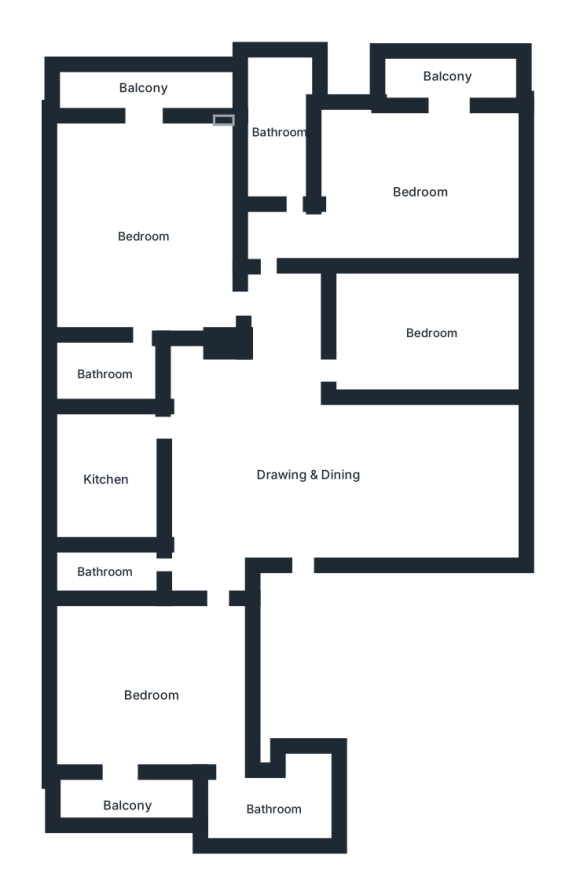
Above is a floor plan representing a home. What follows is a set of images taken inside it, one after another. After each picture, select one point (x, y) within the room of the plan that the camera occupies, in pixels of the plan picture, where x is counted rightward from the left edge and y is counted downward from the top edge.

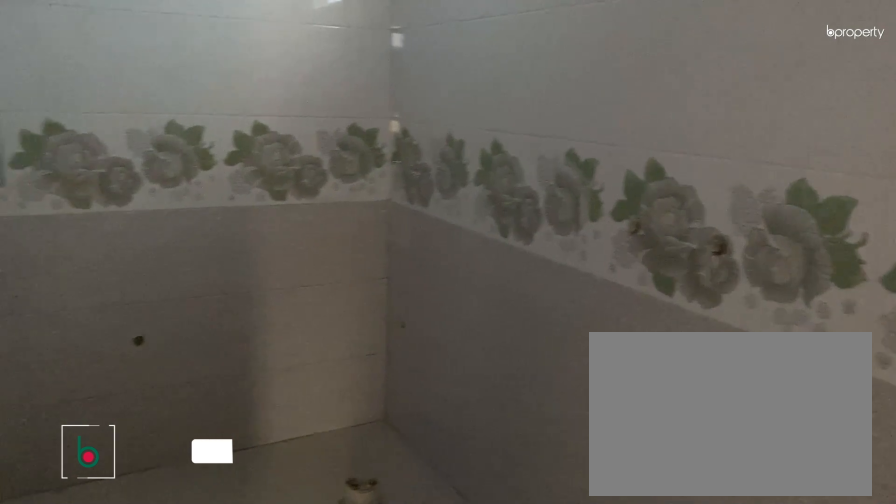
(272, 807)
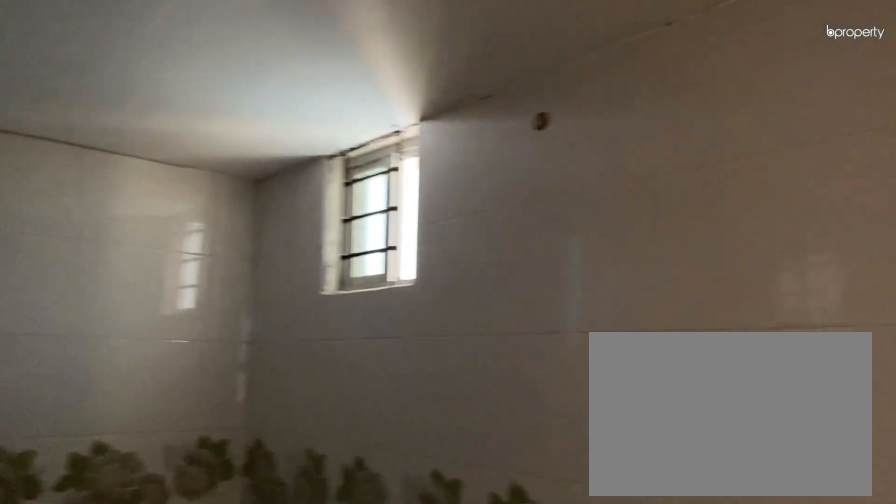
(272, 807)
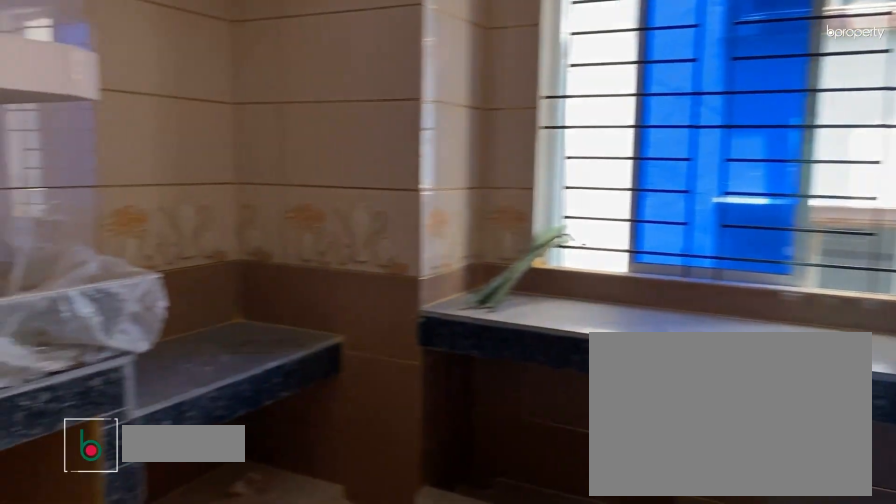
(107, 481)
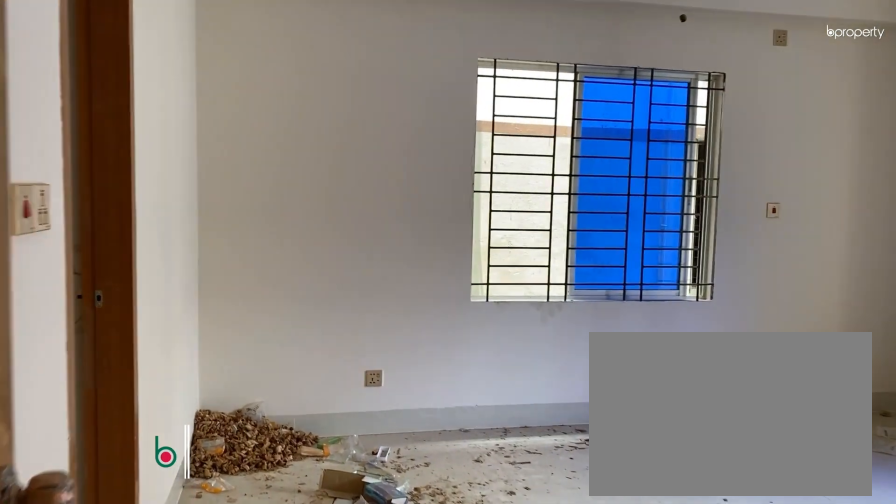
(144, 236)
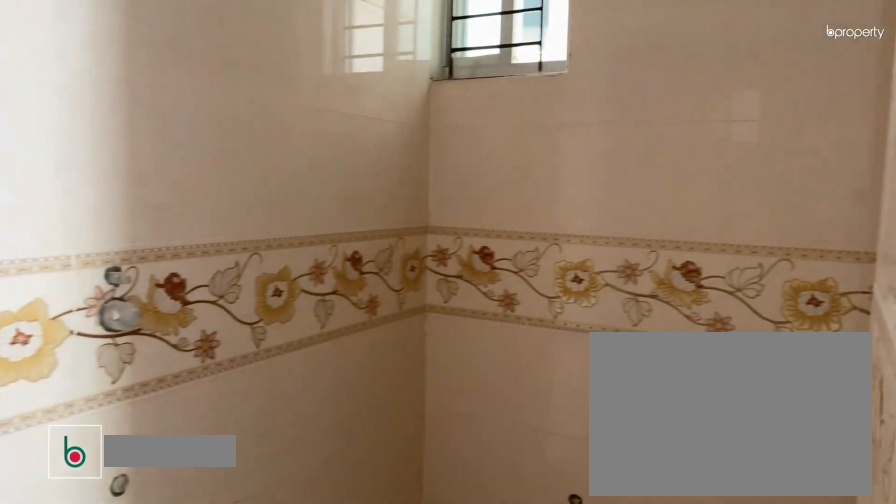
(105, 372)
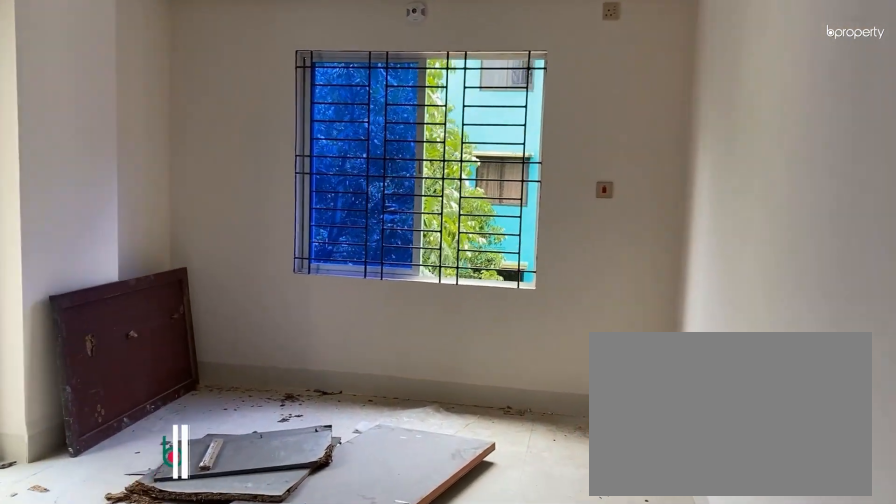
(423, 192)
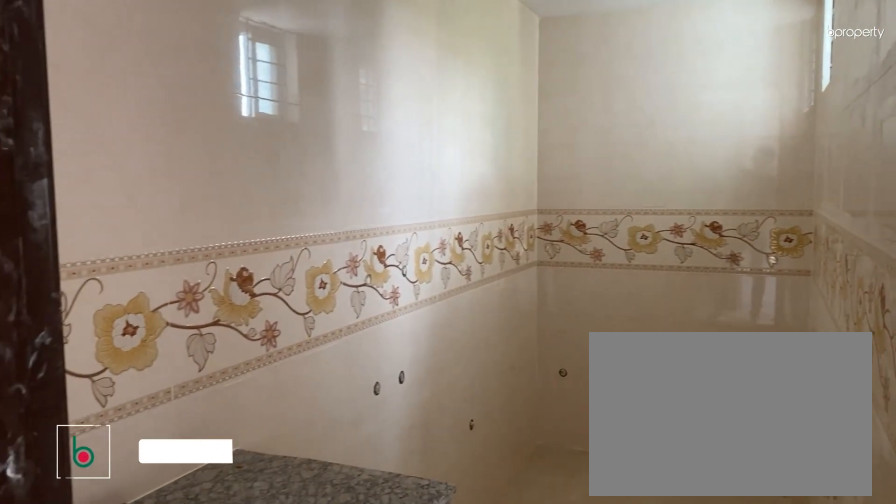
(282, 133)
